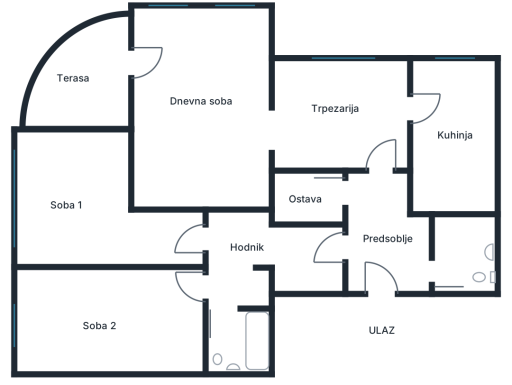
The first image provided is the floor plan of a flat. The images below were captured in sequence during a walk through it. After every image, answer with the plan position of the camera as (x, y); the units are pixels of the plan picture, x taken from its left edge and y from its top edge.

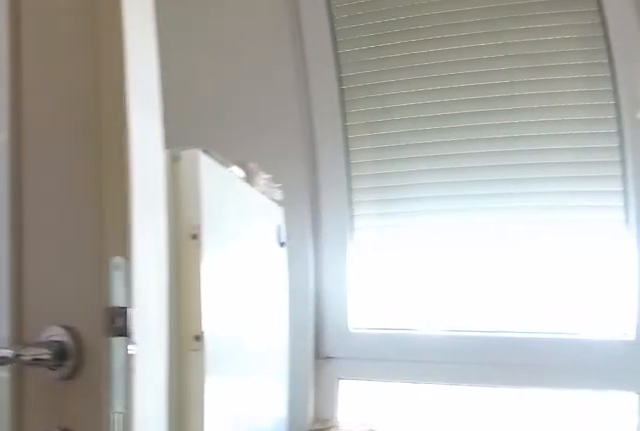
(450, 134)
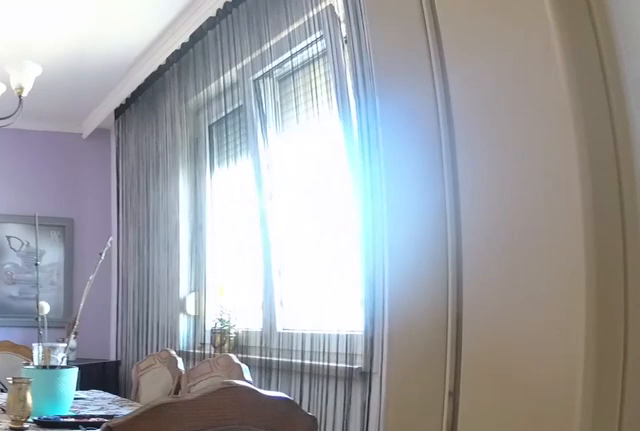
(434, 115)
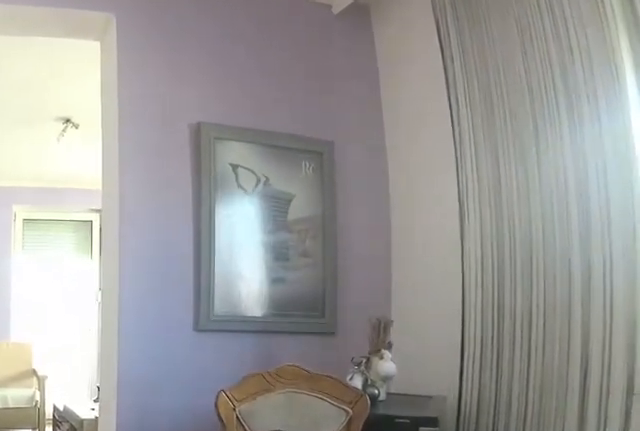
(358, 144)
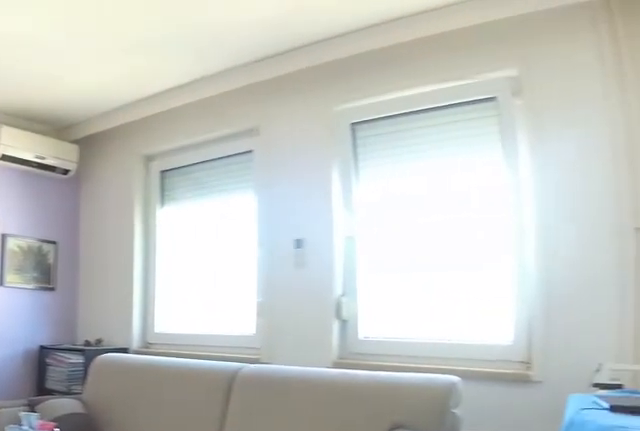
(268, 141)
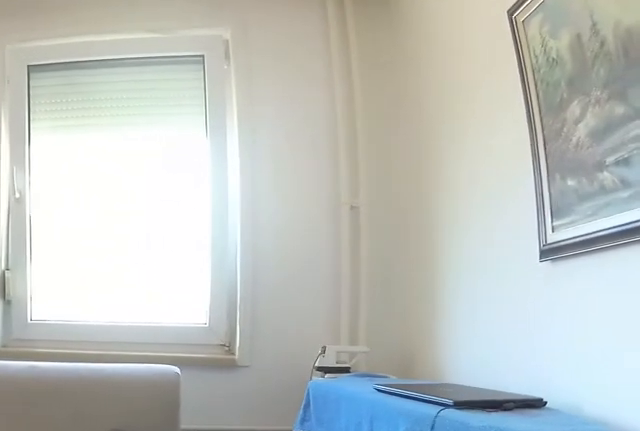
(254, 123)
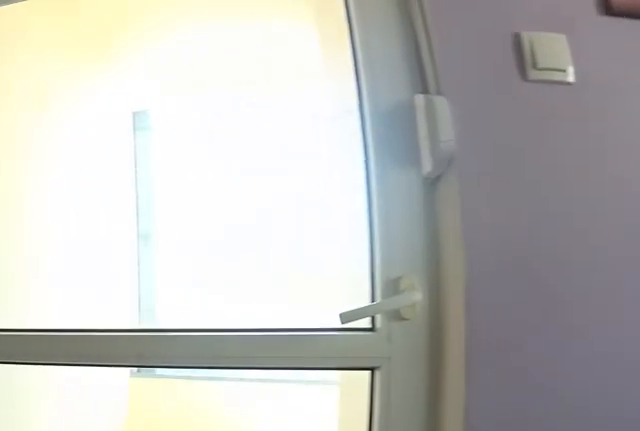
(175, 73)
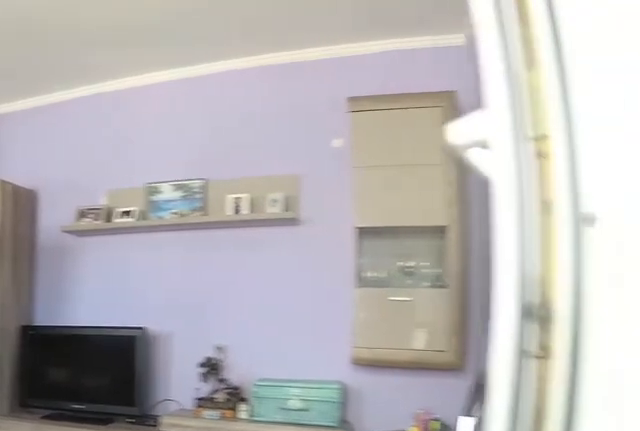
(151, 59)
